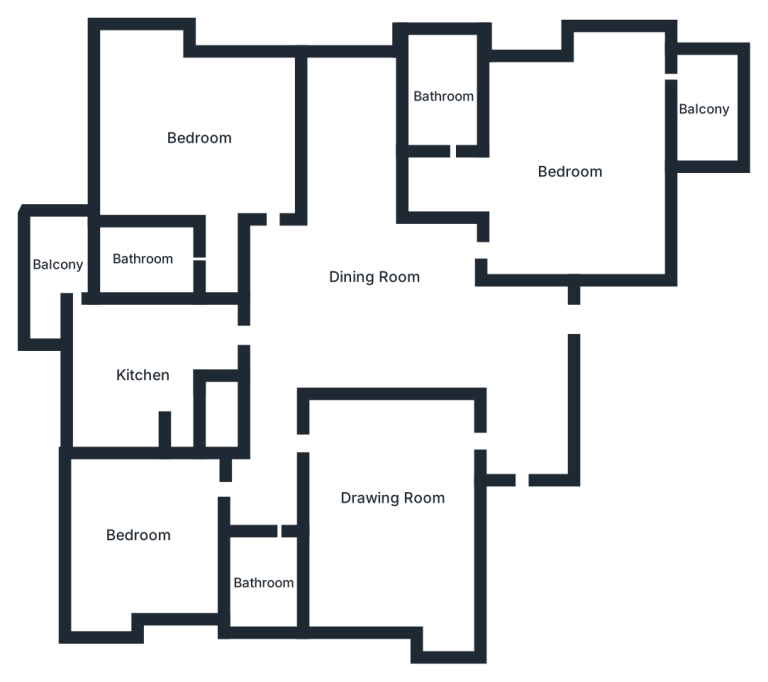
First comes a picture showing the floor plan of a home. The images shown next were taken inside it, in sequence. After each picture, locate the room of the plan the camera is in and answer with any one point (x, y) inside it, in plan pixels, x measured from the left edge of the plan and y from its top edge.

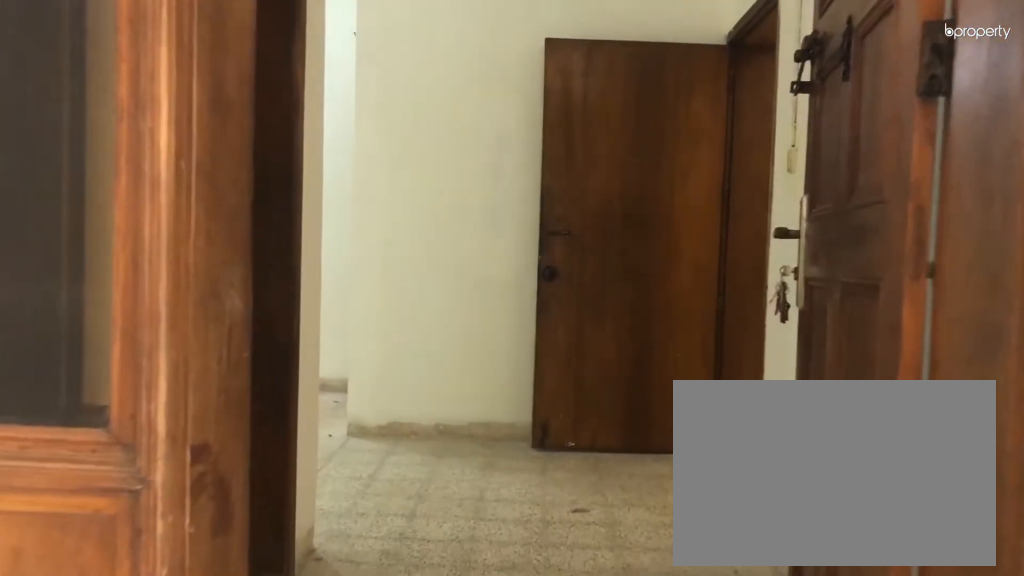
(521, 417)
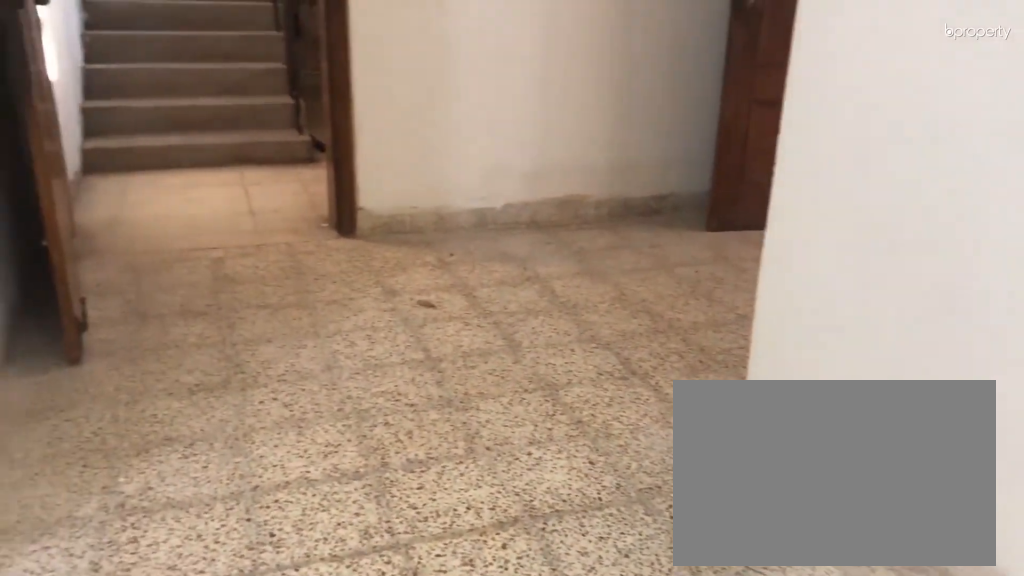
(368, 274)
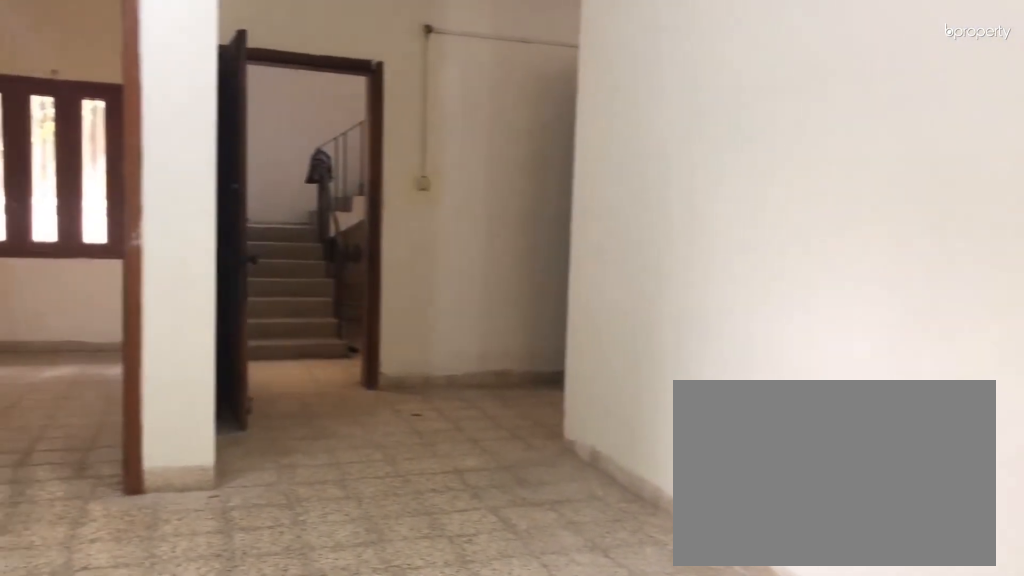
(368, 274)
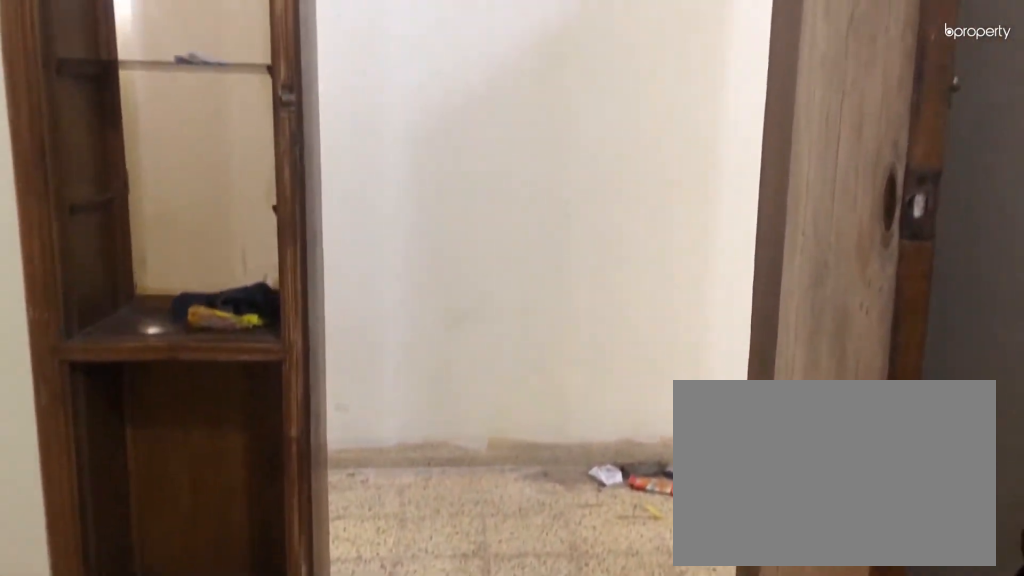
(393, 499)
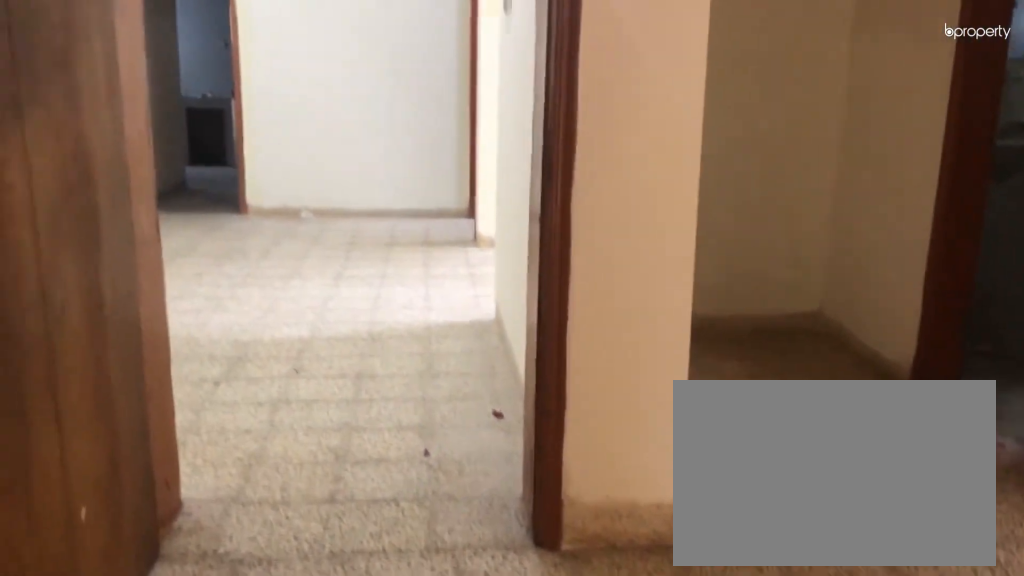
(568, 174)
